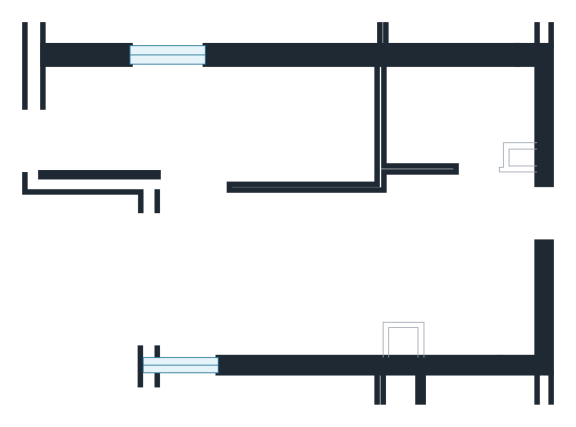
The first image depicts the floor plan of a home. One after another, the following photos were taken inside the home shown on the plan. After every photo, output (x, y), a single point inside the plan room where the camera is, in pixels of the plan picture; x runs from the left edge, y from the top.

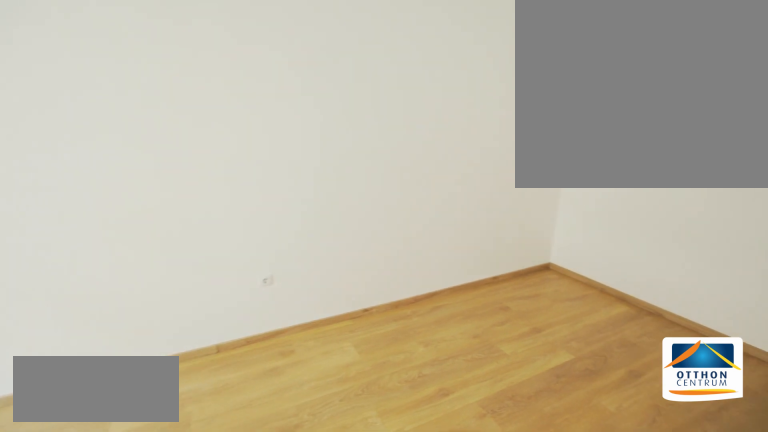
(234, 127)
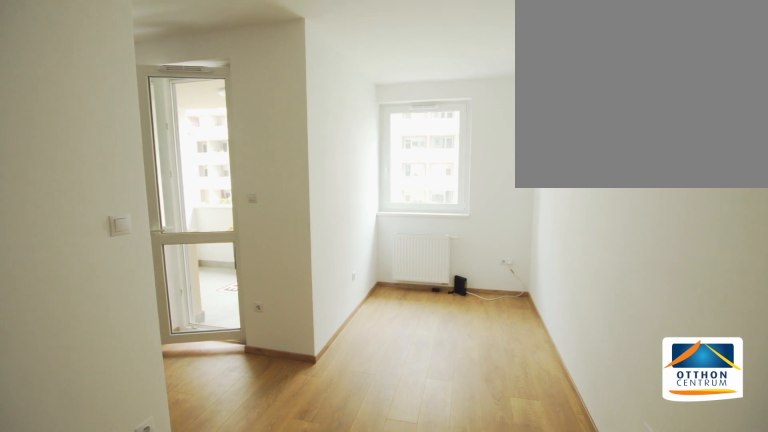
(234, 128)
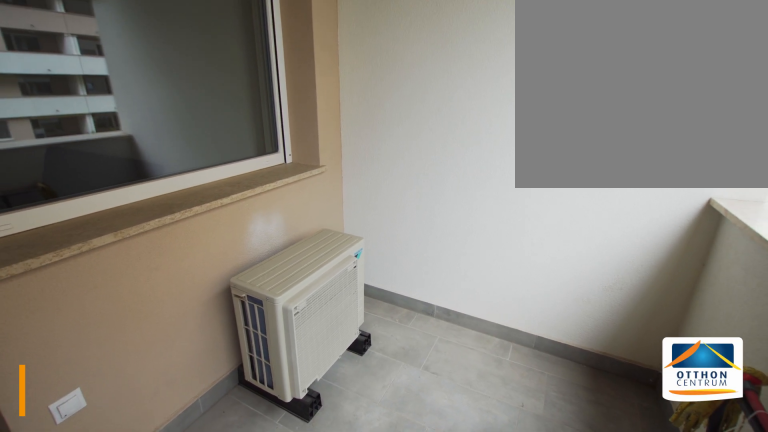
(86, 269)
